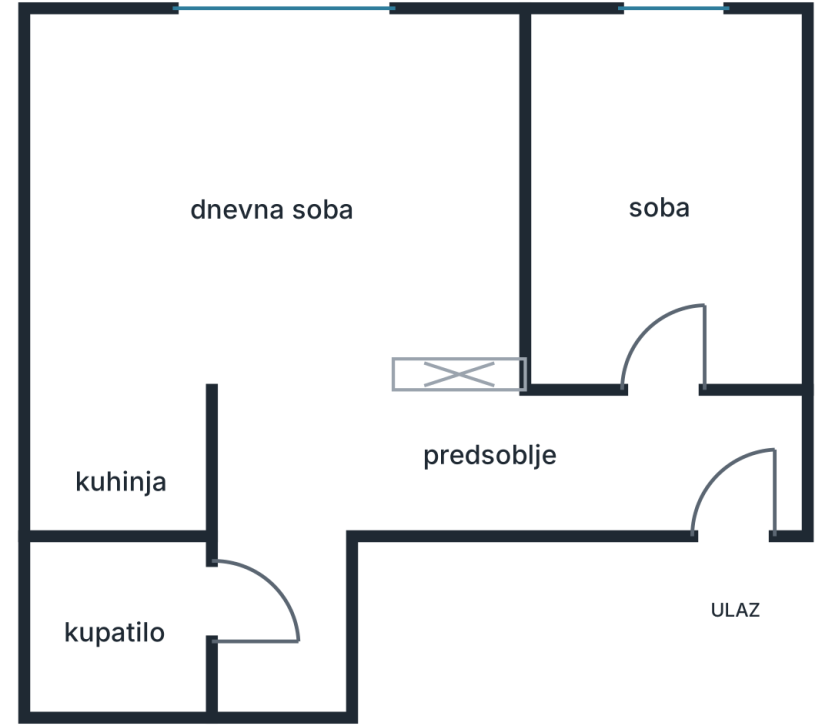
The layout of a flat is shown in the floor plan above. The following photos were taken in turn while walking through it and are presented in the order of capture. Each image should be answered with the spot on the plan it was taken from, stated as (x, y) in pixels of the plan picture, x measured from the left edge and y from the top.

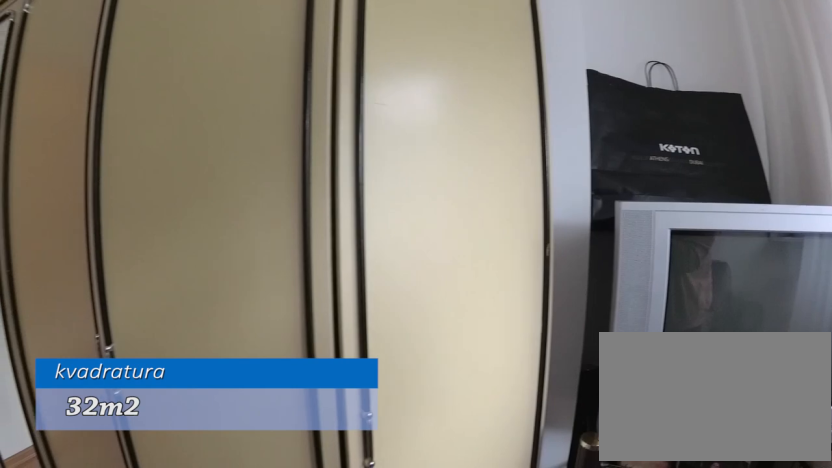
(703, 110)
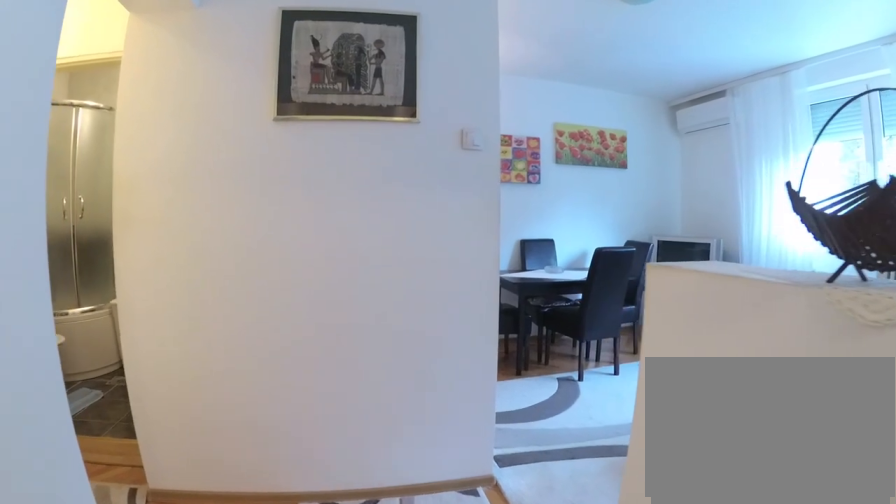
(499, 441)
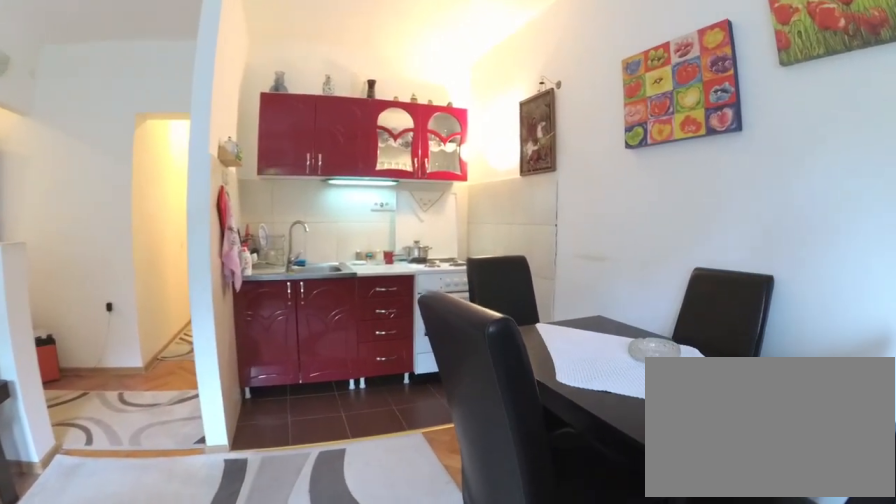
(316, 140)
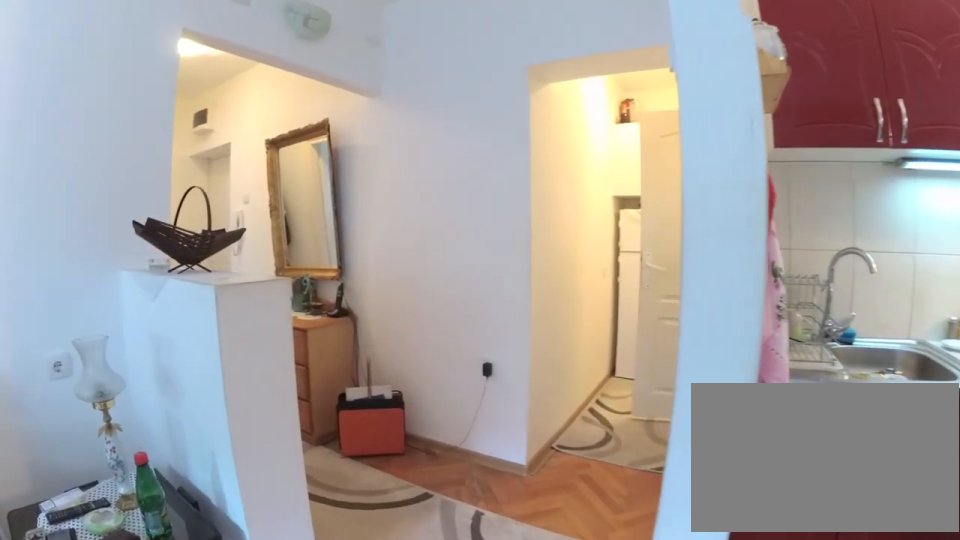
(220, 287)
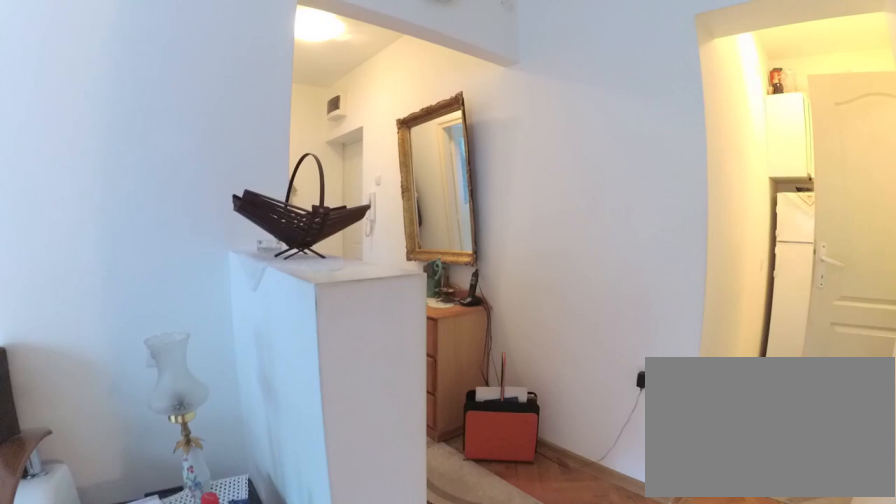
(245, 312)
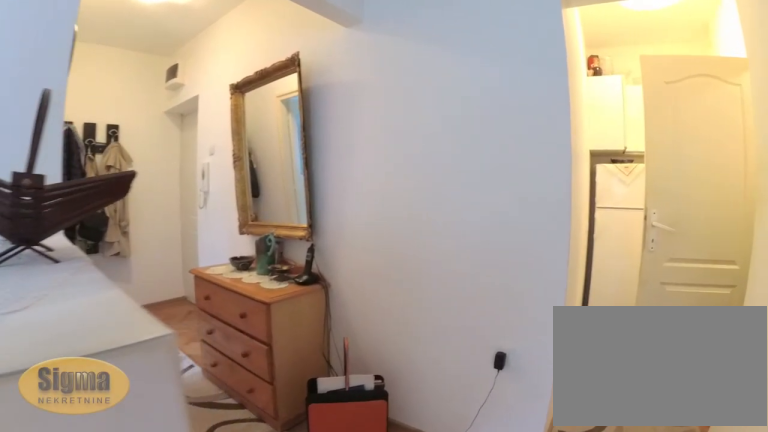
(279, 327)
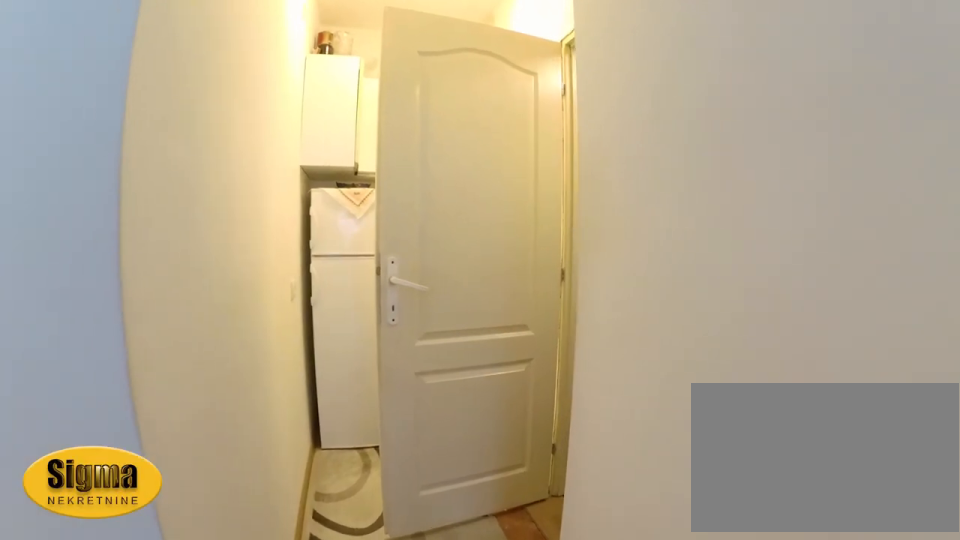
(291, 405)
